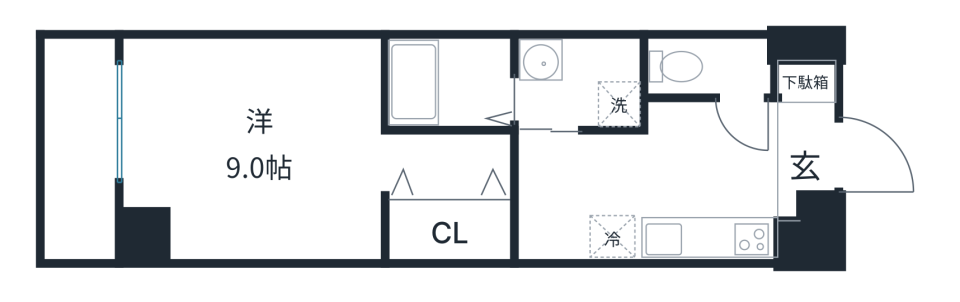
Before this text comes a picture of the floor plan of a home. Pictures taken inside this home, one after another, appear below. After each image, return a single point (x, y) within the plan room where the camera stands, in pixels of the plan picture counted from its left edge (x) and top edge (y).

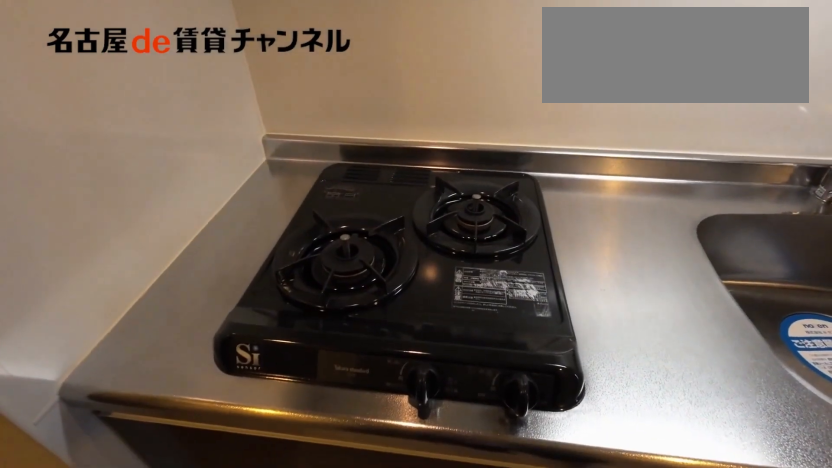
(686, 236)
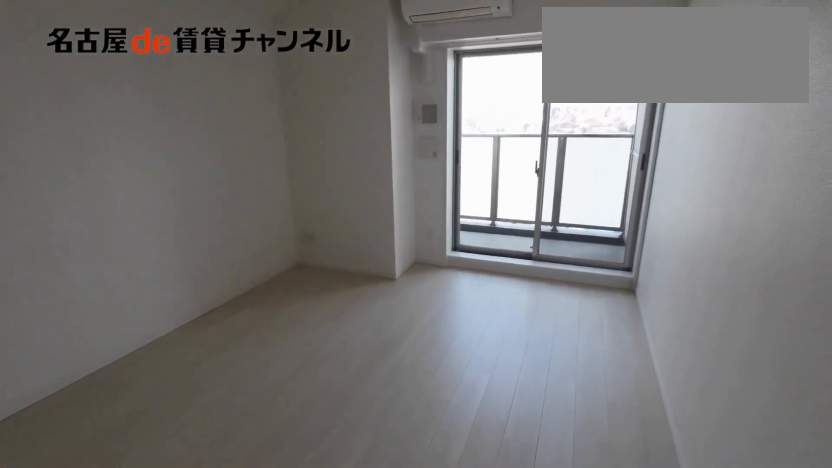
(248, 149)
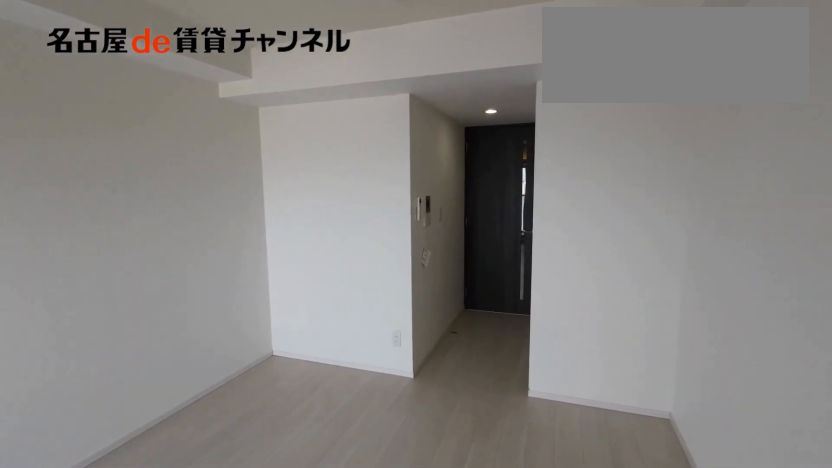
(248, 149)
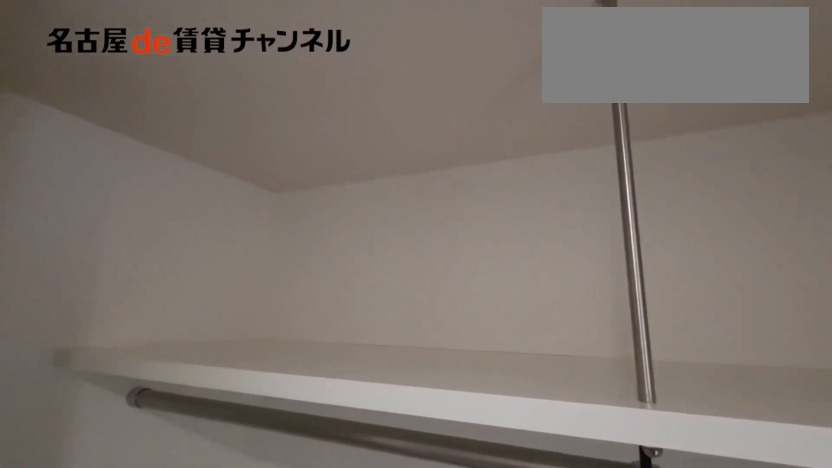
(451, 229)
